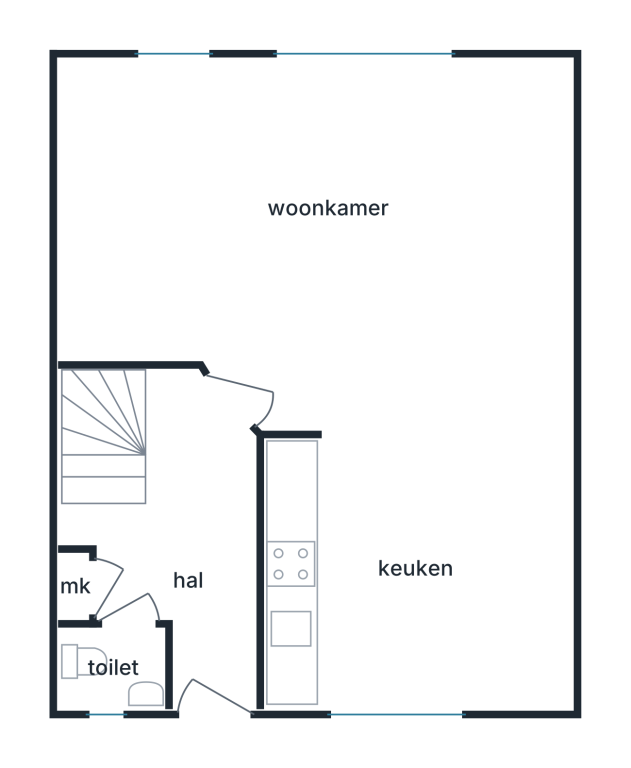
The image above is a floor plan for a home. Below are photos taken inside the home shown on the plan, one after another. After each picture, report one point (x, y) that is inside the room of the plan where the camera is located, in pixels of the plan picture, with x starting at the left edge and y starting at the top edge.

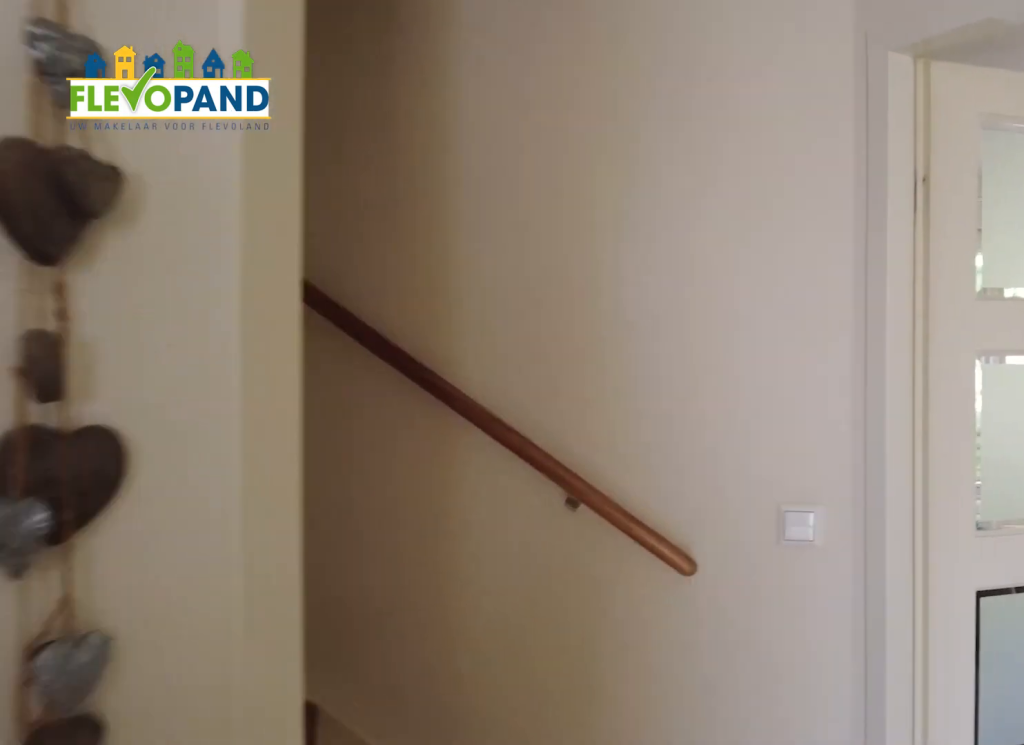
(187, 543)
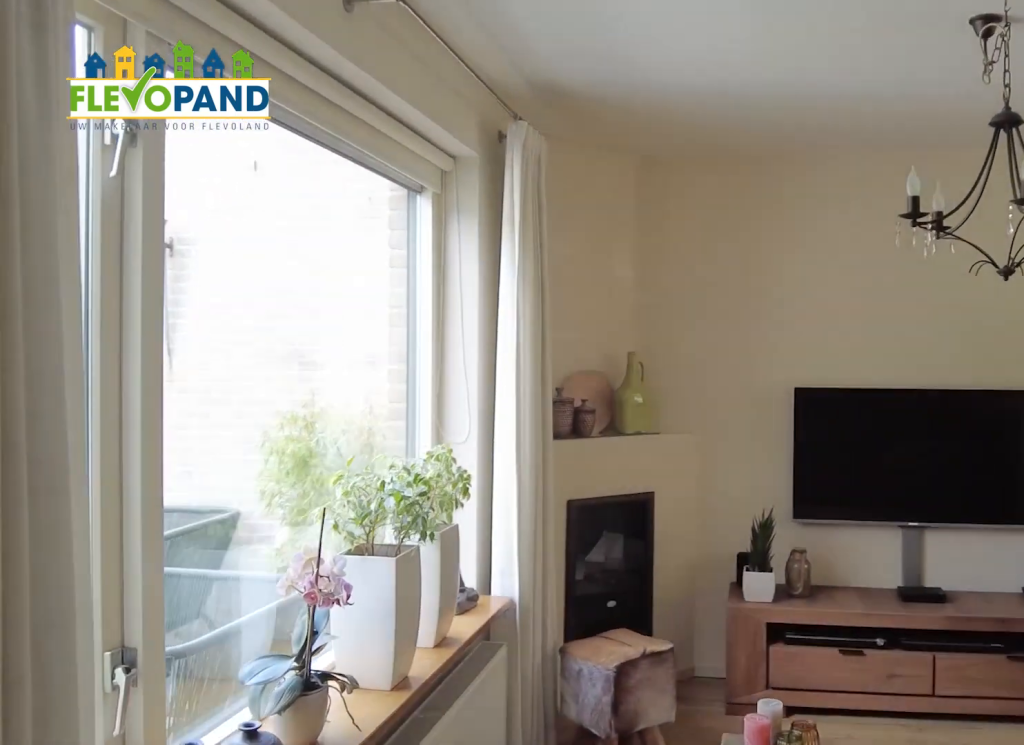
(209, 142)
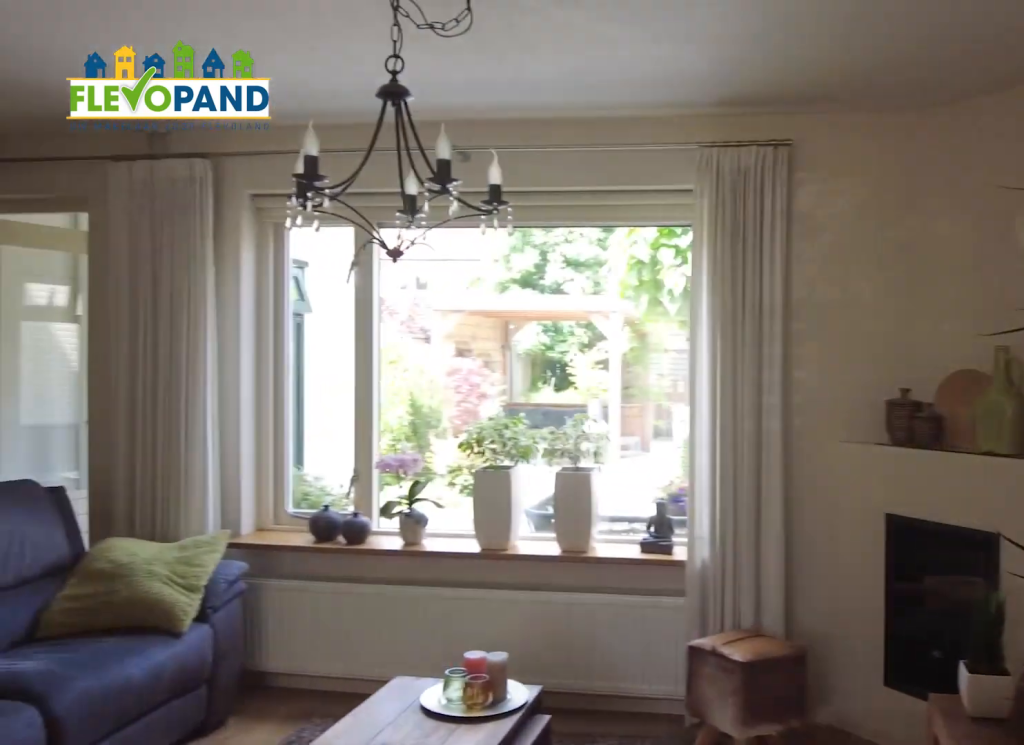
(209, 142)
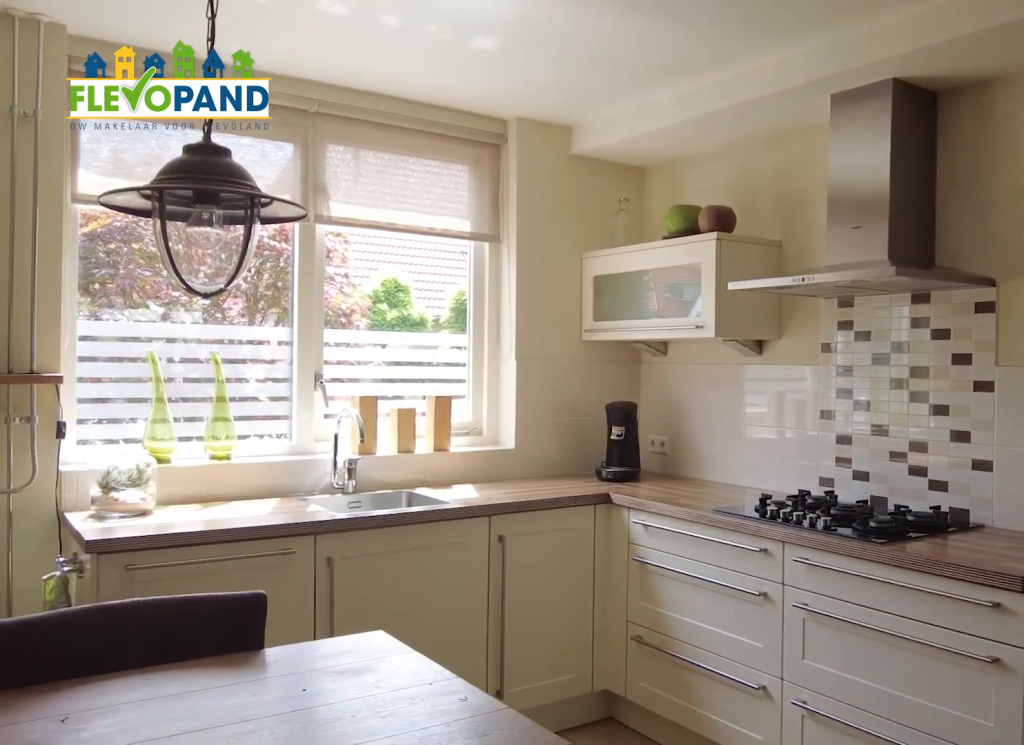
(416, 572)
